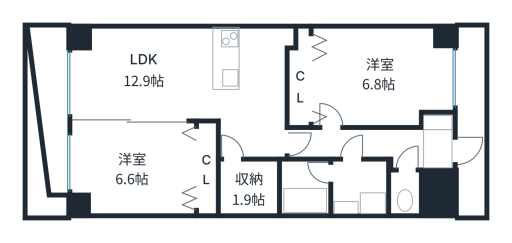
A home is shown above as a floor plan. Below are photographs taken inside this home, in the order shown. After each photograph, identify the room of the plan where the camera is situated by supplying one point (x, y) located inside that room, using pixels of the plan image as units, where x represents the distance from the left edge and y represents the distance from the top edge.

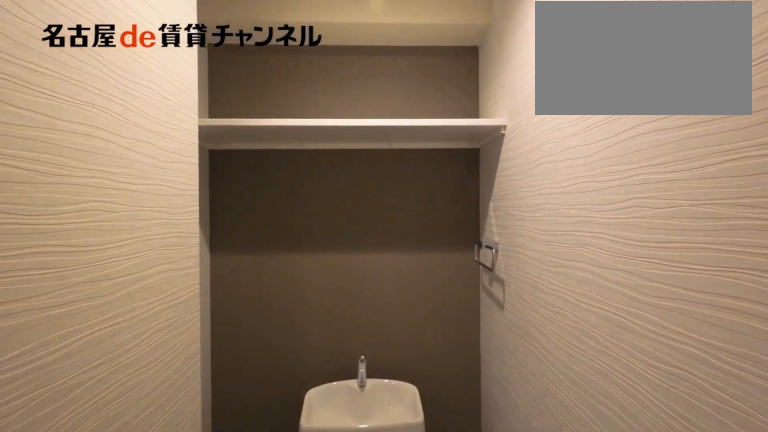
(405, 192)
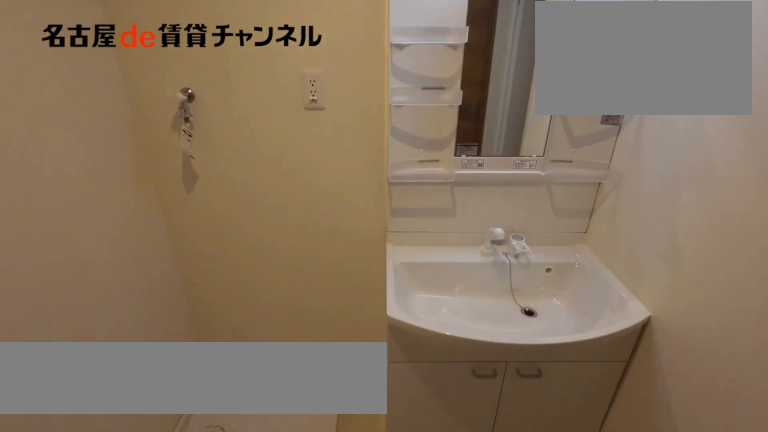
(360, 187)
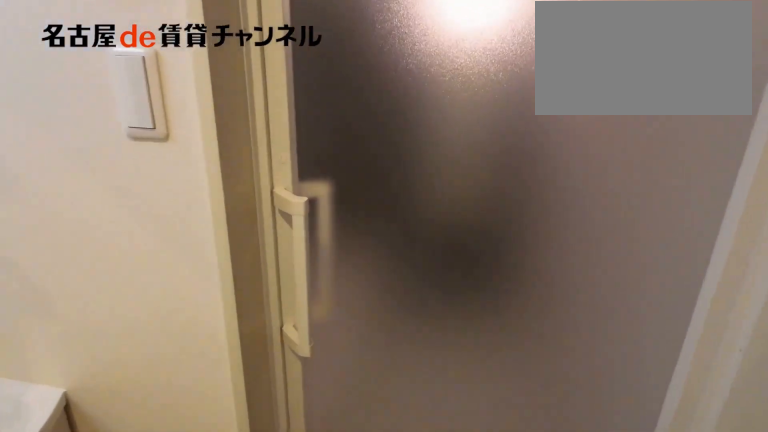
(360, 187)
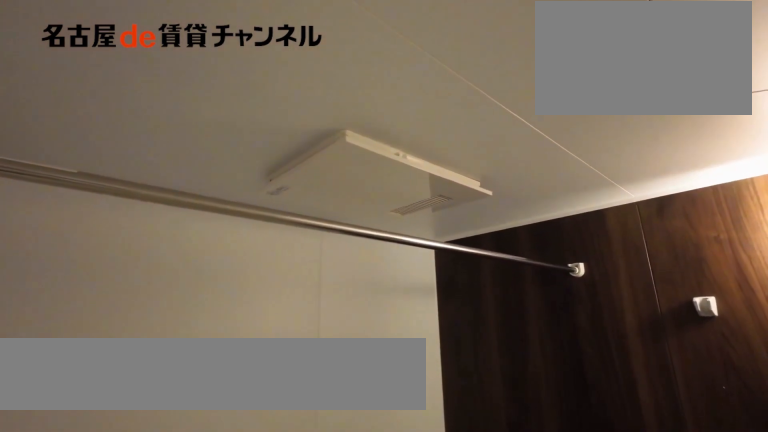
(304, 187)
